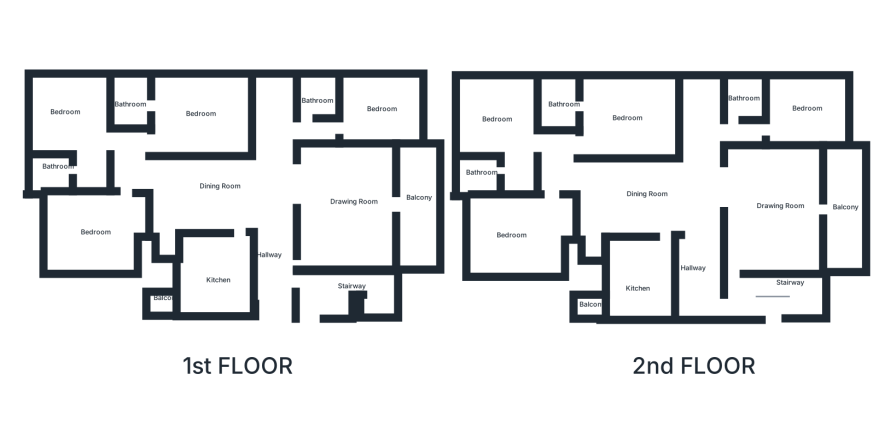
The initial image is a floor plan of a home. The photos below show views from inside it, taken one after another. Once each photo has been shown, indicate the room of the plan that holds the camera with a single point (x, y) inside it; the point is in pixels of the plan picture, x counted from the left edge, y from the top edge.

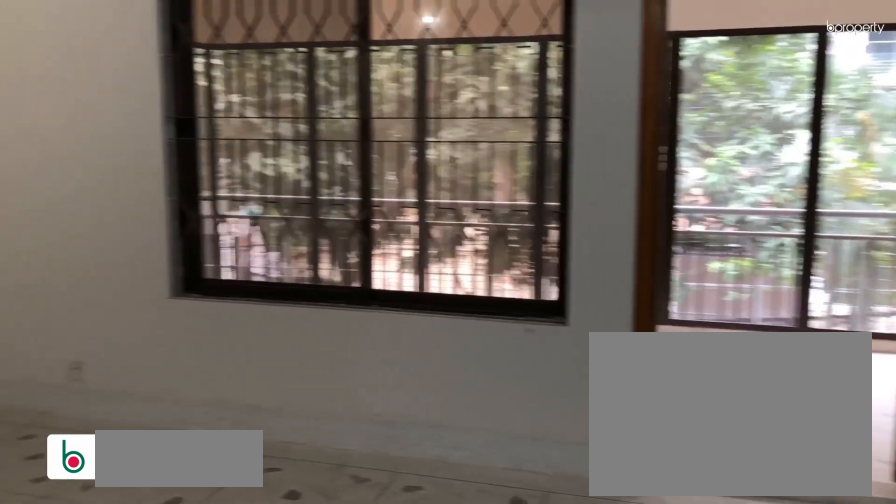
(781, 212)
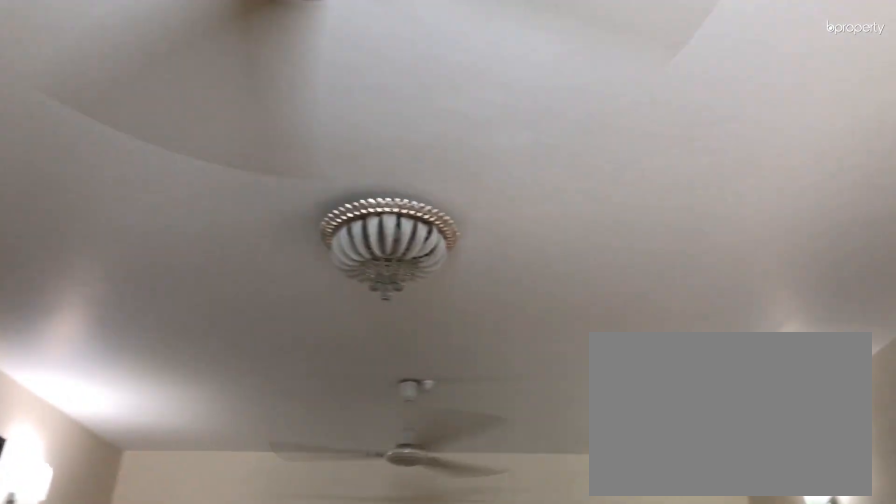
(781, 212)
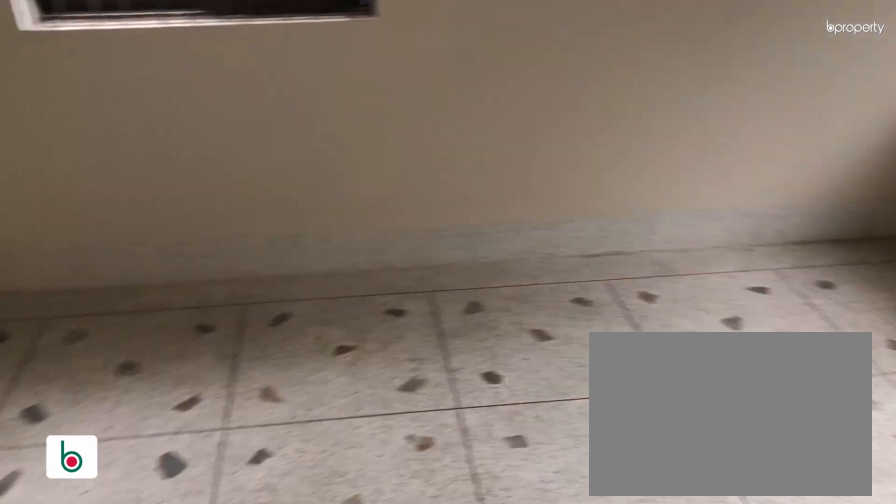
(810, 113)
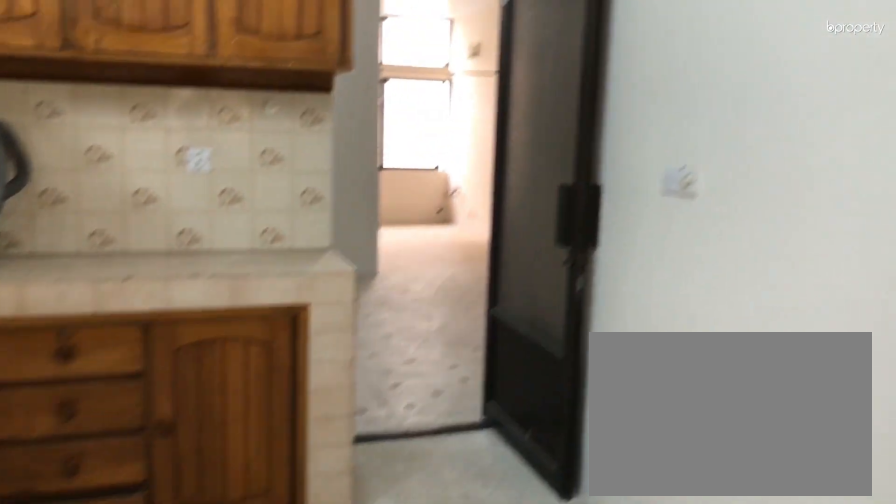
(647, 271)
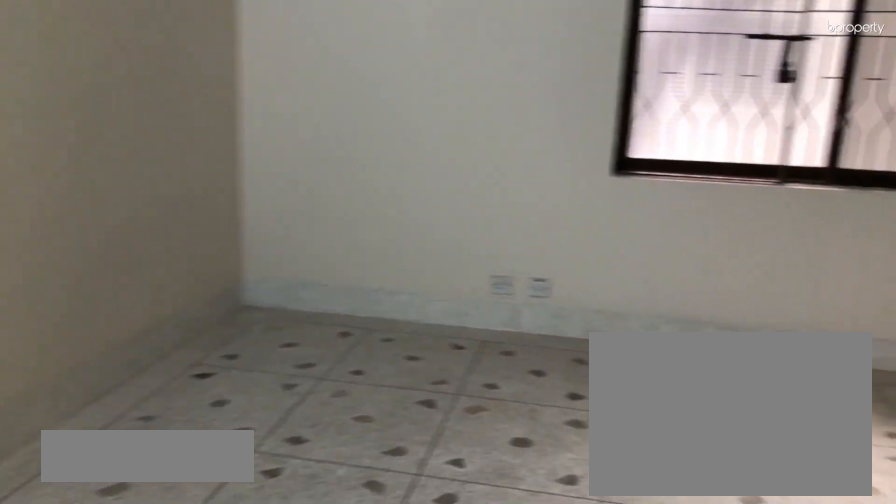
(530, 226)
